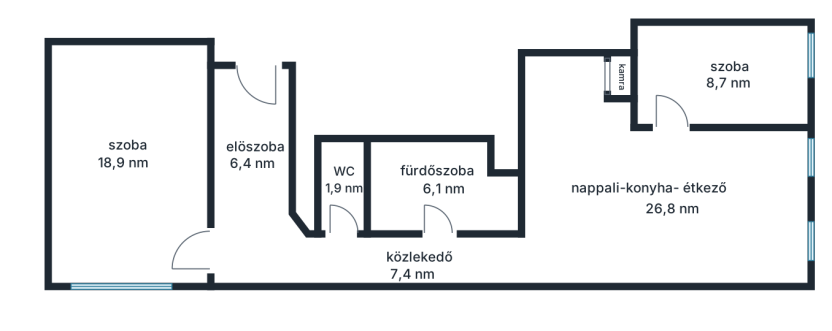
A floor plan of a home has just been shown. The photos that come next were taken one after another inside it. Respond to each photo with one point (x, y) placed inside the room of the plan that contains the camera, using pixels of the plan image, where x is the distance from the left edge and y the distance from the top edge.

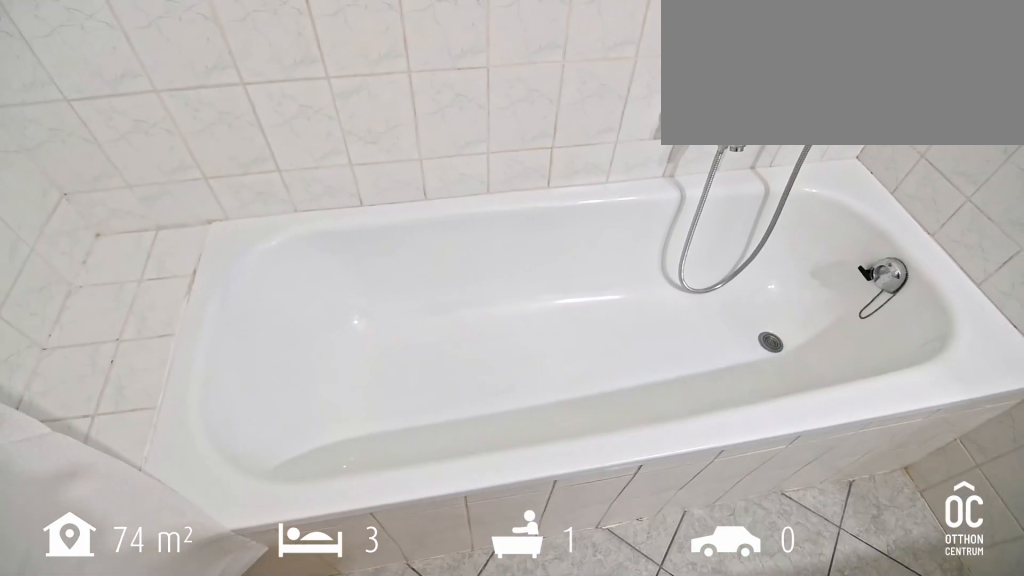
(431, 184)
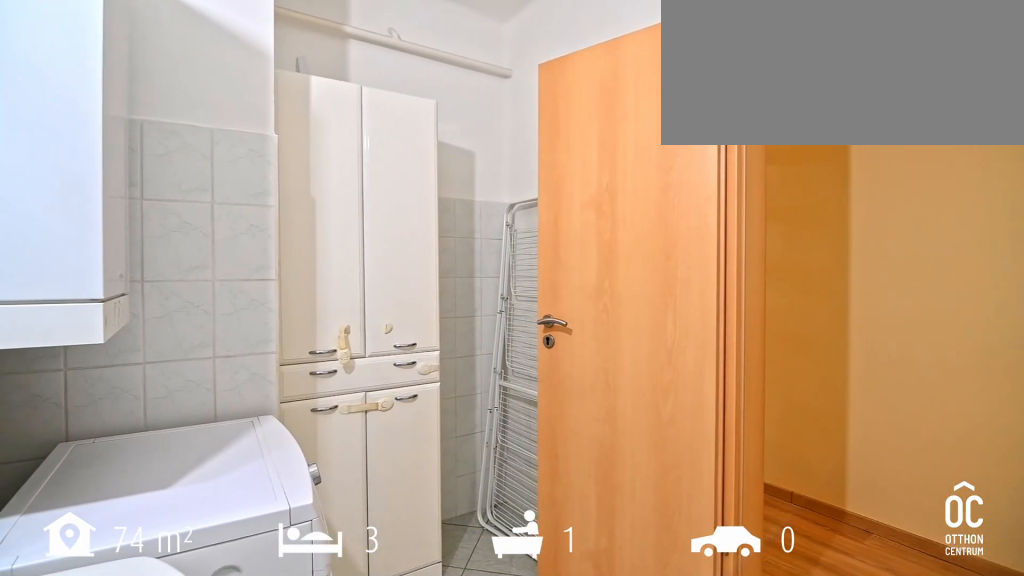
(431, 184)
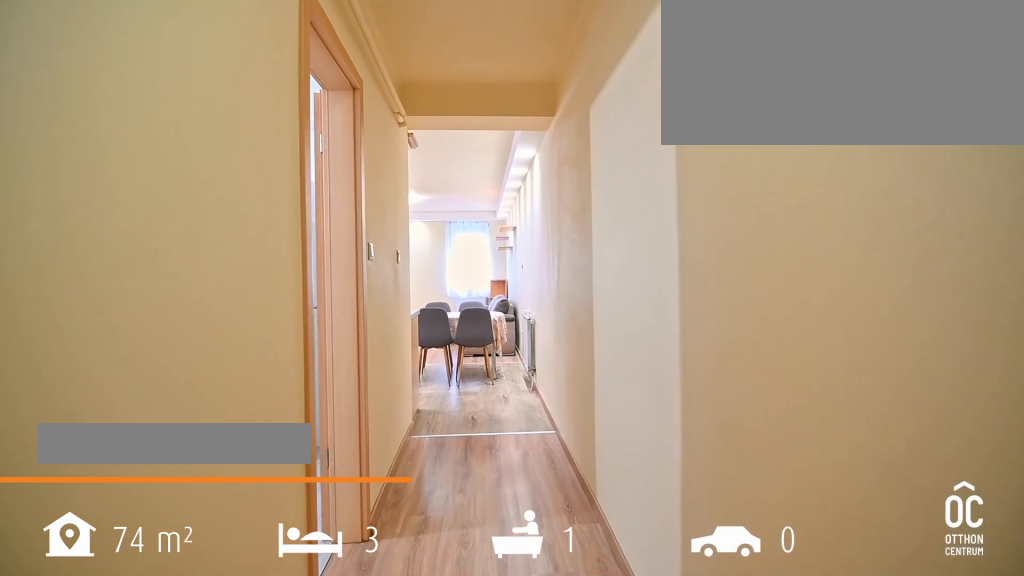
(417, 262)
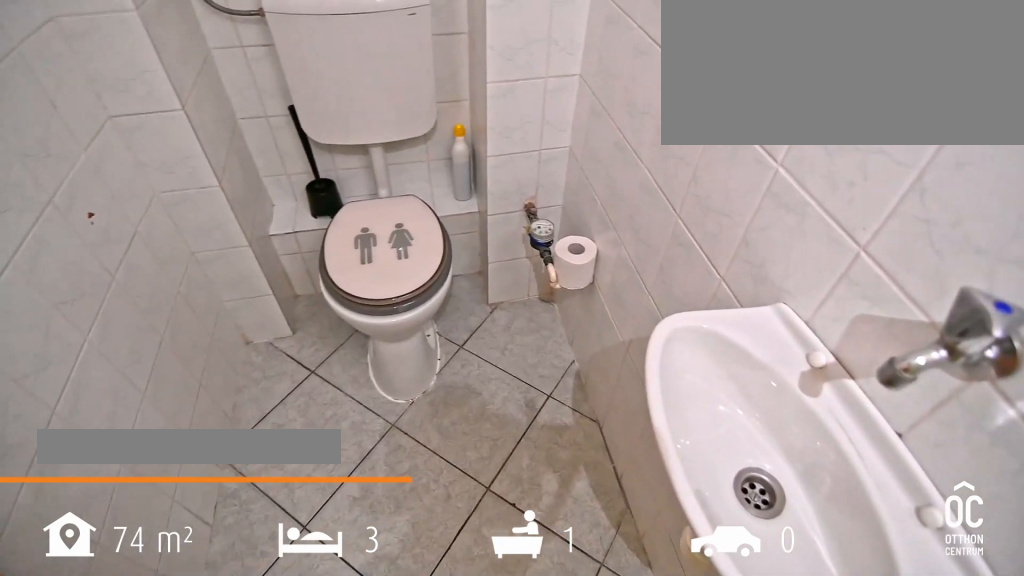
(343, 182)
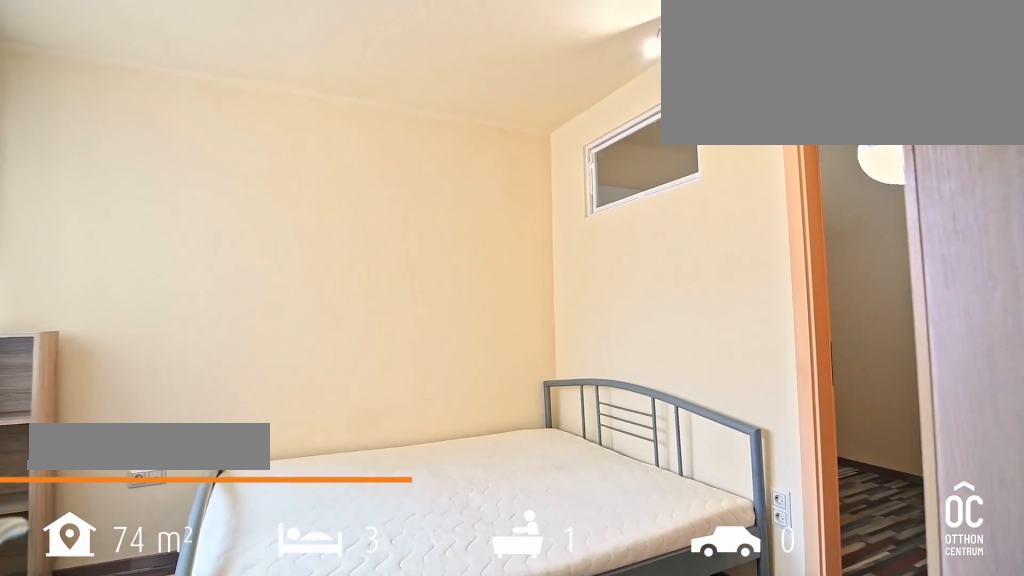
(125, 204)
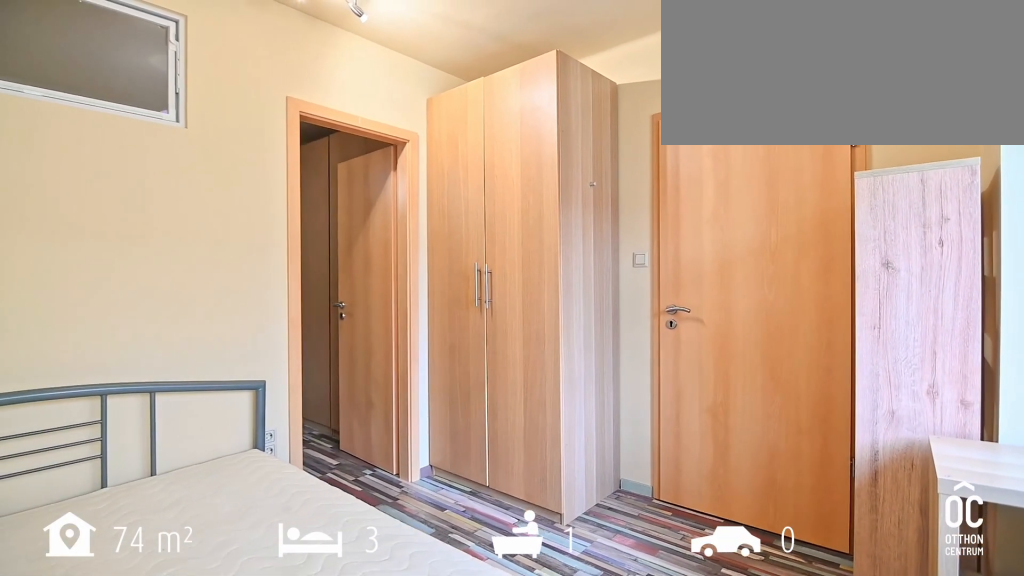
(125, 204)
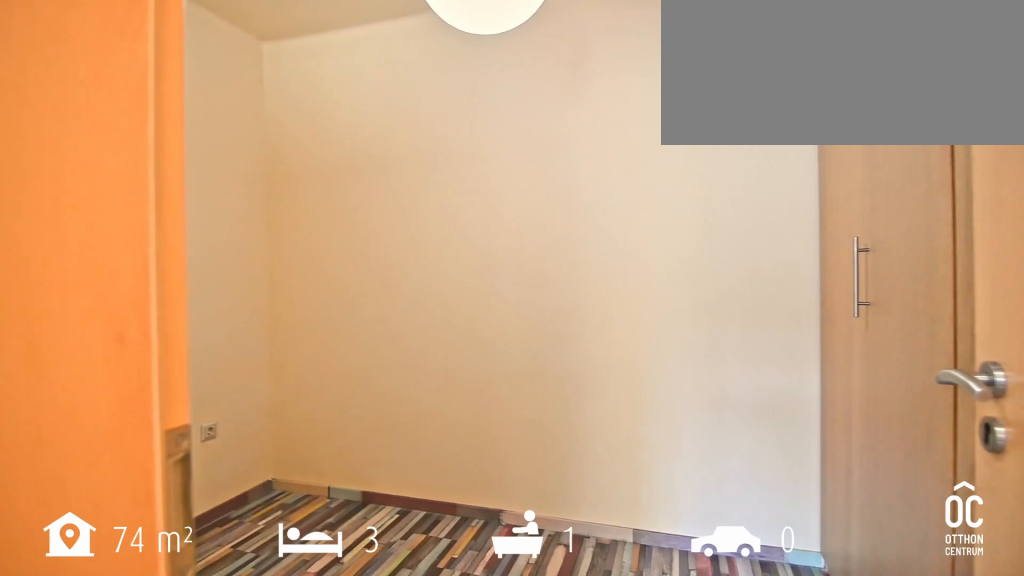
(126, 81)
